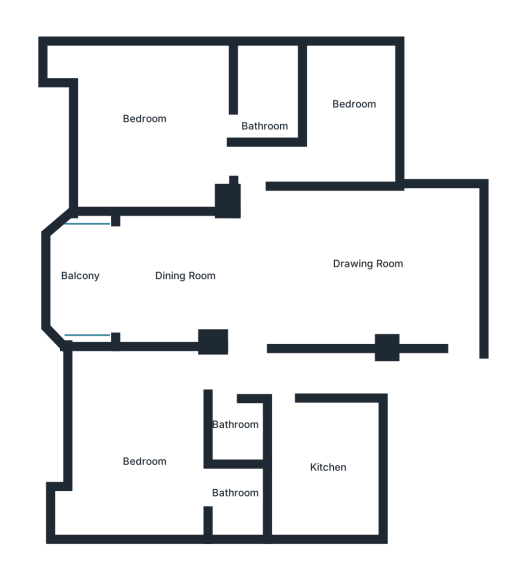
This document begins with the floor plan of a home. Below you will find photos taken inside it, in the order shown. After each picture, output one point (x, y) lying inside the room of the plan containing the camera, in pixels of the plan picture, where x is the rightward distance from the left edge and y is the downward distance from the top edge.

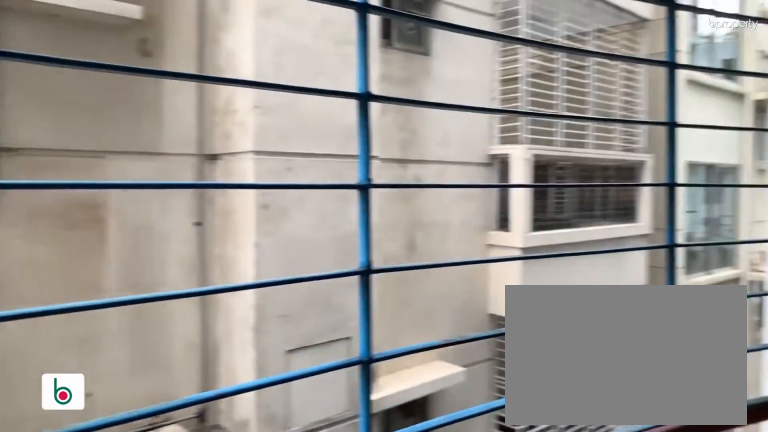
(80, 275)
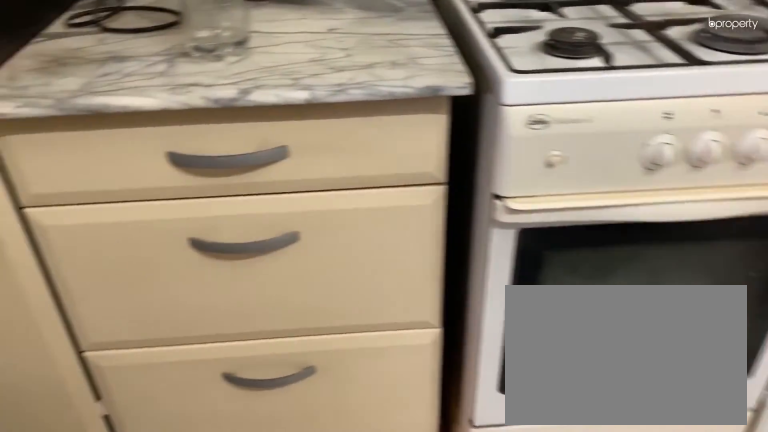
(324, 465)
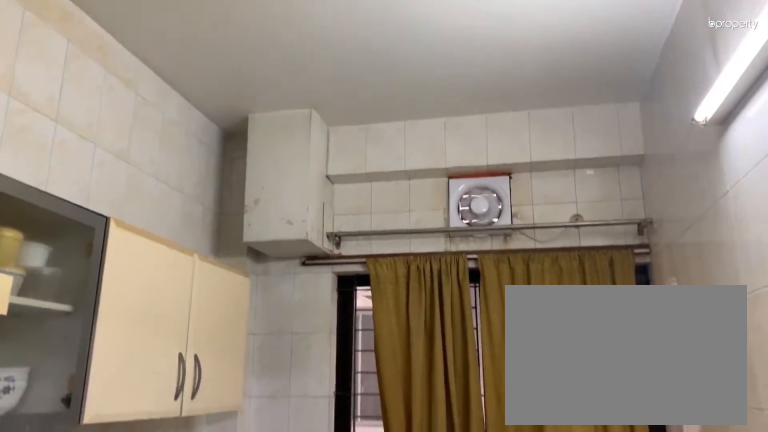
(324, 465)
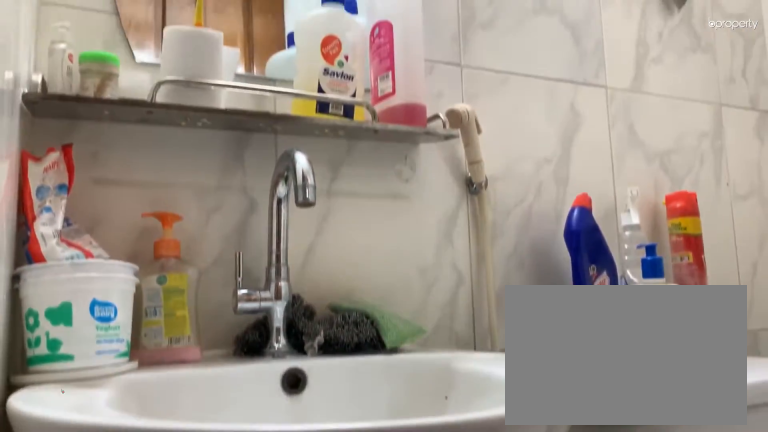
(237, 431)
